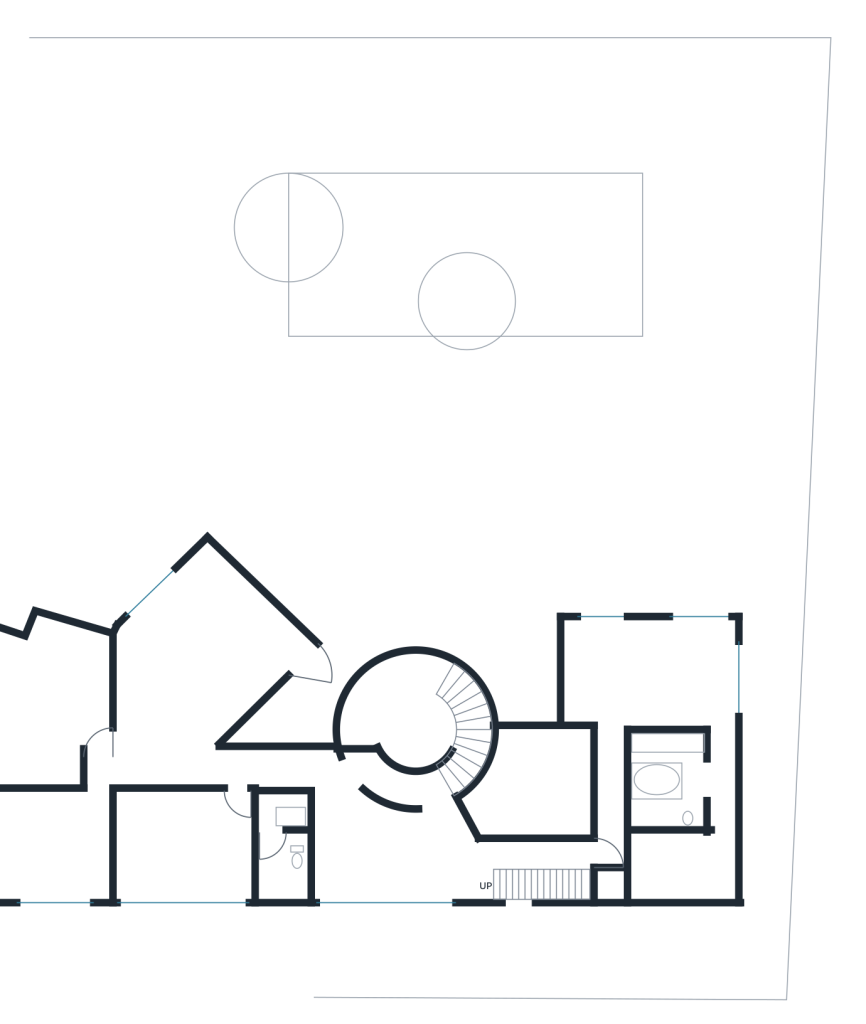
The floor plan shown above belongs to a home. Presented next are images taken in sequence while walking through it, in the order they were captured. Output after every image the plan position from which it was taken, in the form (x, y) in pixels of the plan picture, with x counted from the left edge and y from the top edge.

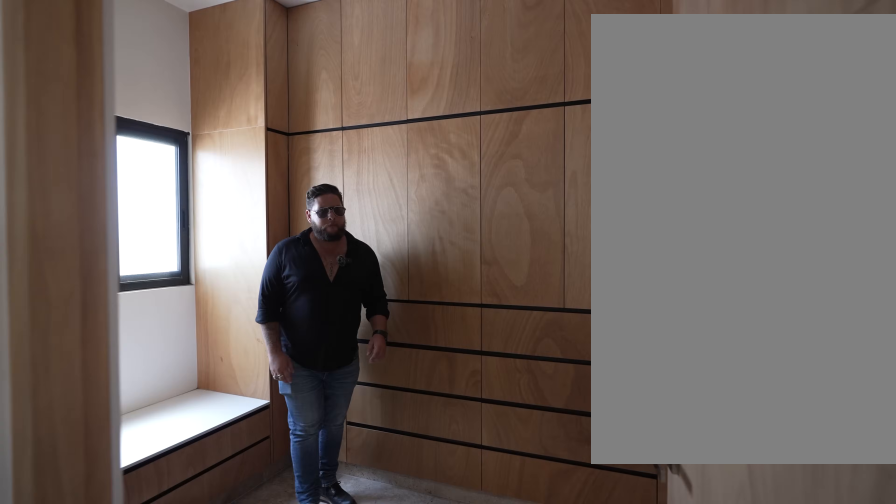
(709, 864)
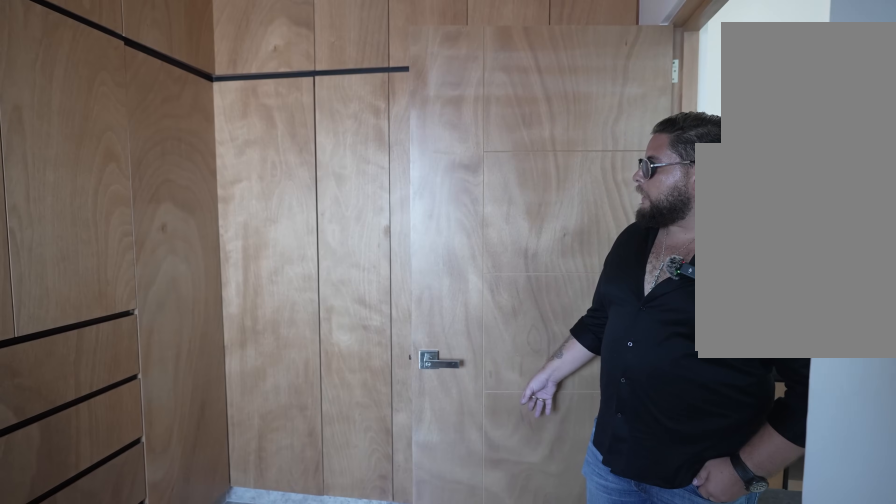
(675, 870)
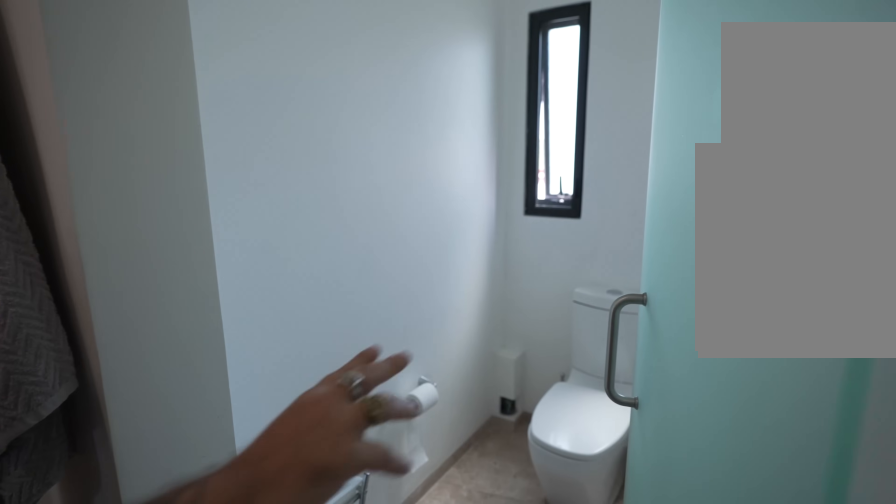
(689, 792)
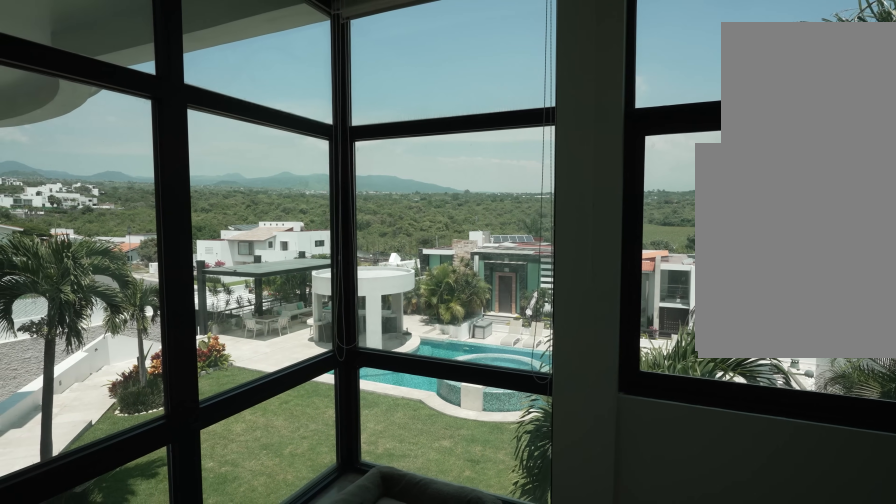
(635, 640)
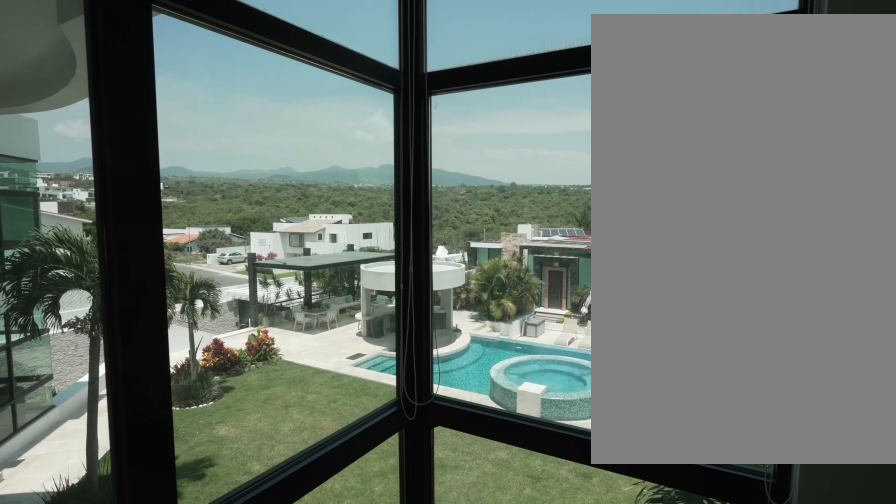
(635, 640)
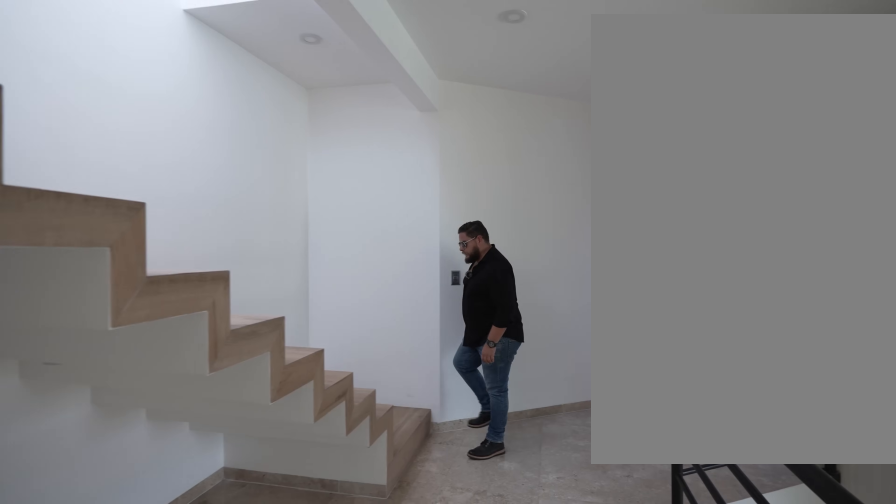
(561, 850)
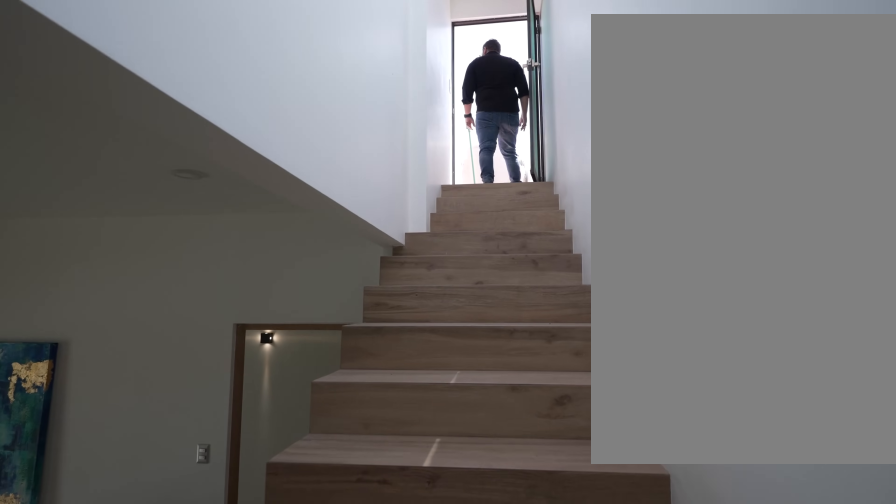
(516, 885)
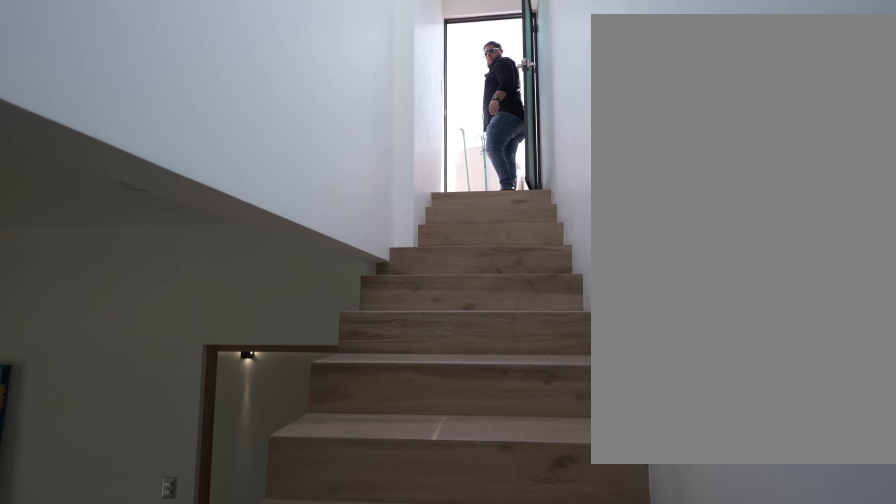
(516, 885)
